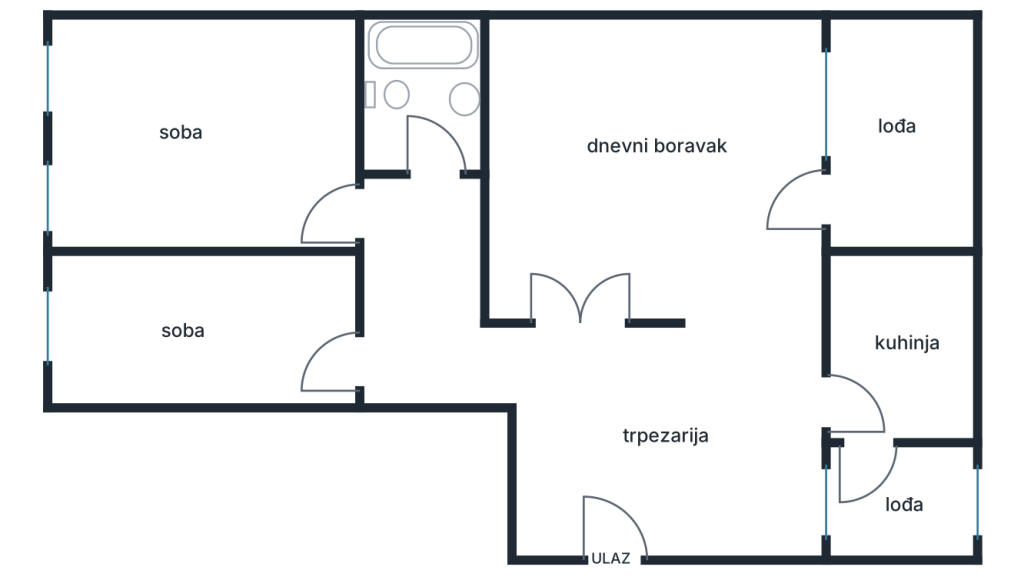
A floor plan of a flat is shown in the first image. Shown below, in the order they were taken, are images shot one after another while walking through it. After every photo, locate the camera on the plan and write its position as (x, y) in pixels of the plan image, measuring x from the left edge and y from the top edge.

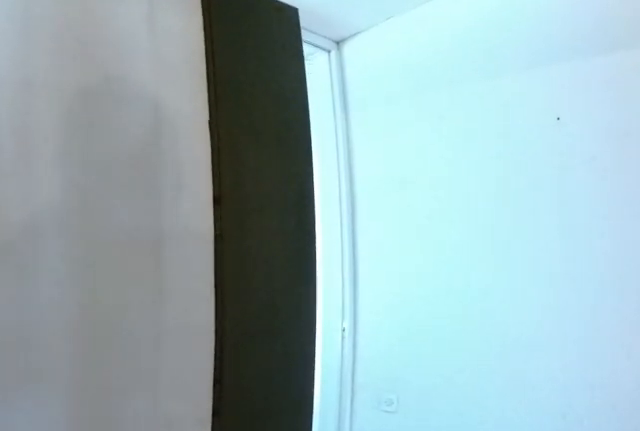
(393, 207)
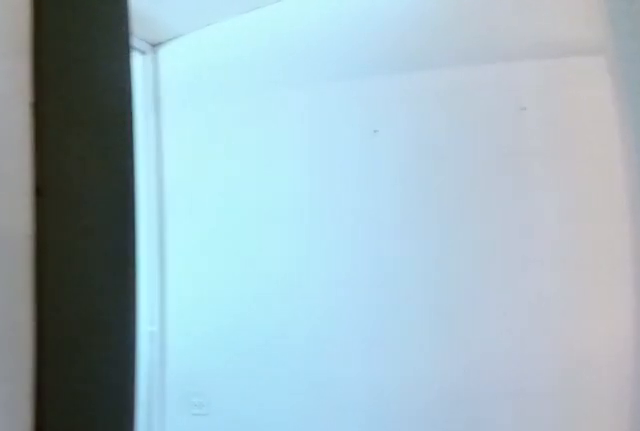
(412, 191)
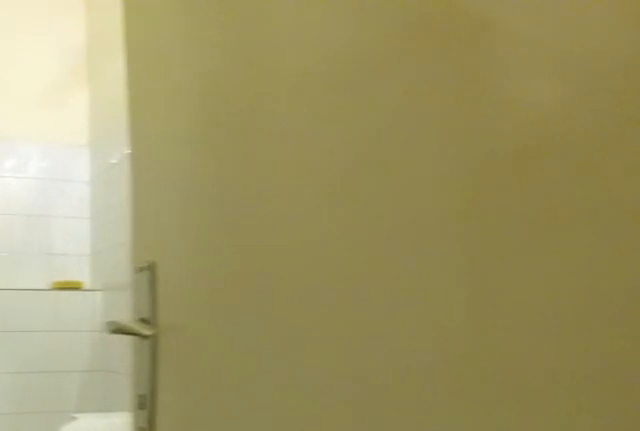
(422, 190)
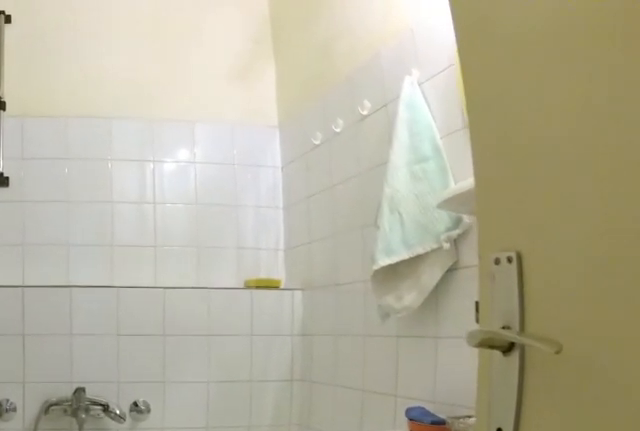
(422, 173)
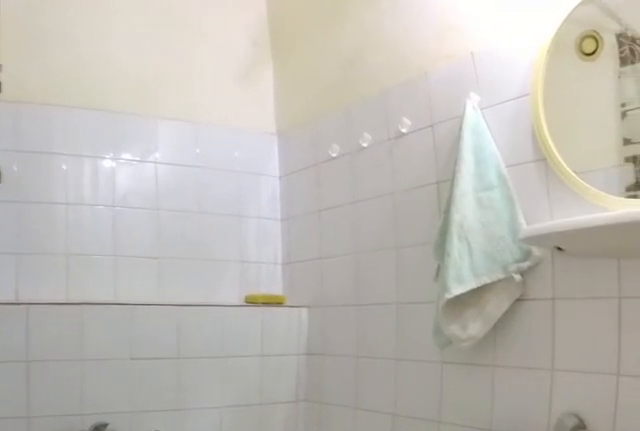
(419, 145)
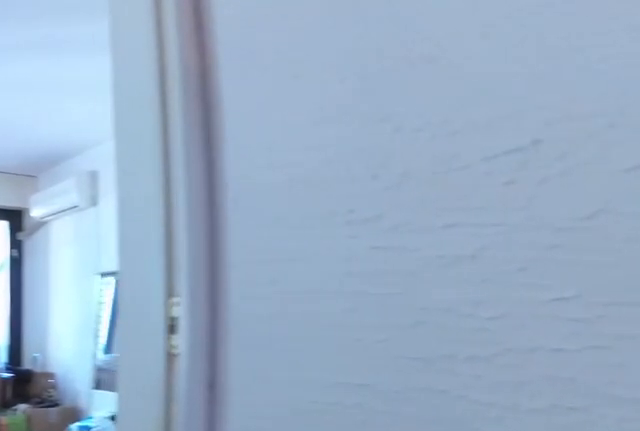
(432, 361)
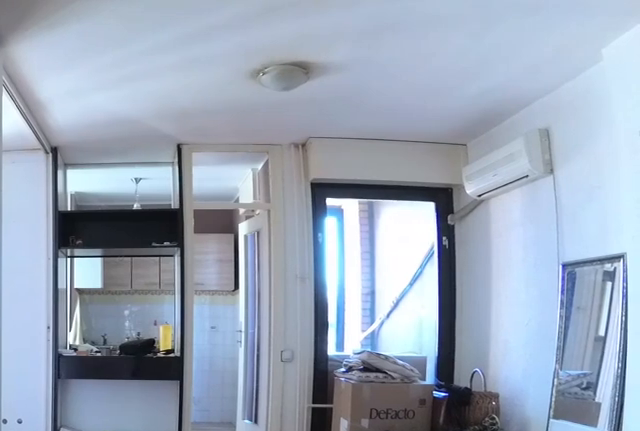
(498, 364)
